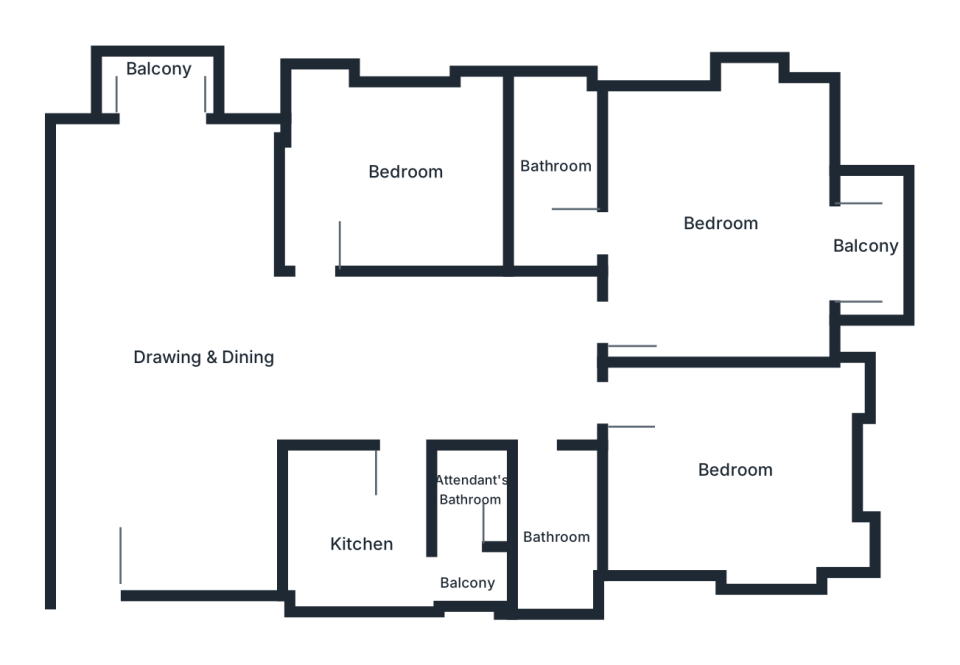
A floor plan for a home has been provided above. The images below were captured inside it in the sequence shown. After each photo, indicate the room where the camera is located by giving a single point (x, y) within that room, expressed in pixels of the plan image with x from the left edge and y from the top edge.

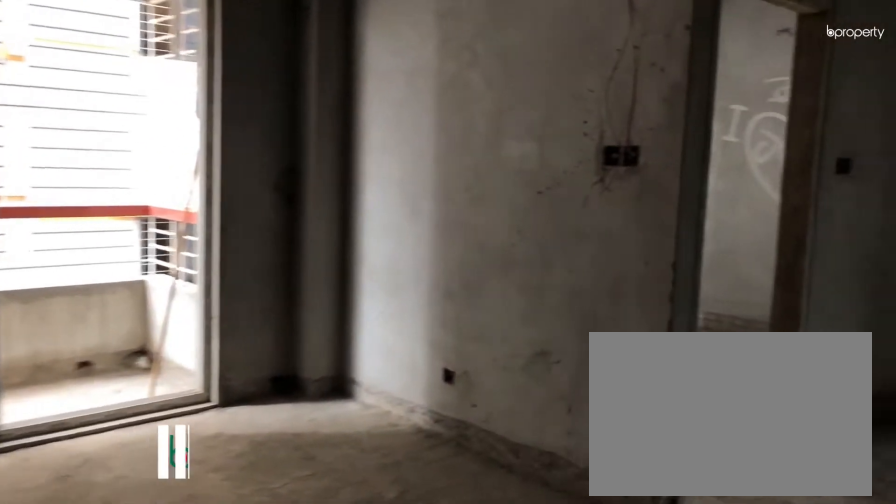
(176, 352)
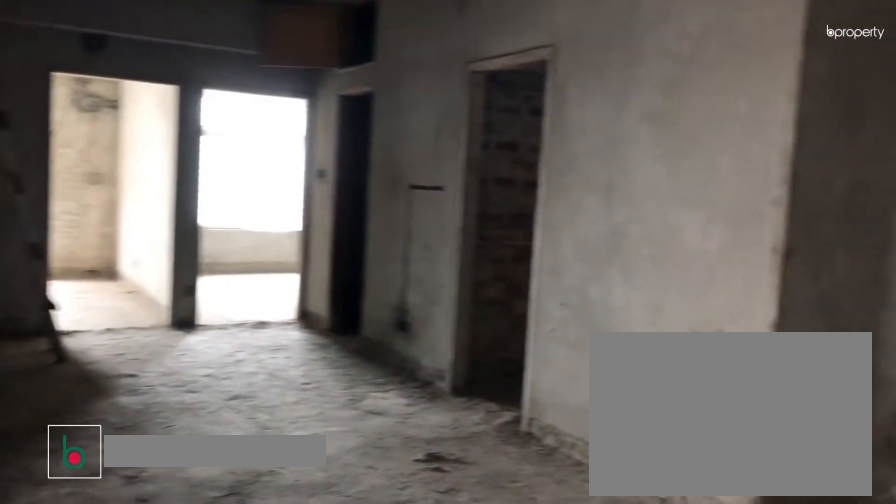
(176, 352)
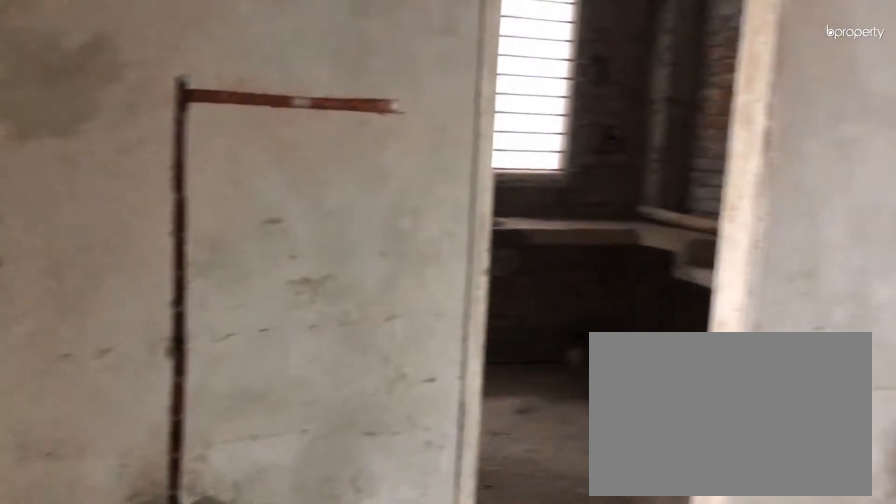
(438, 355)
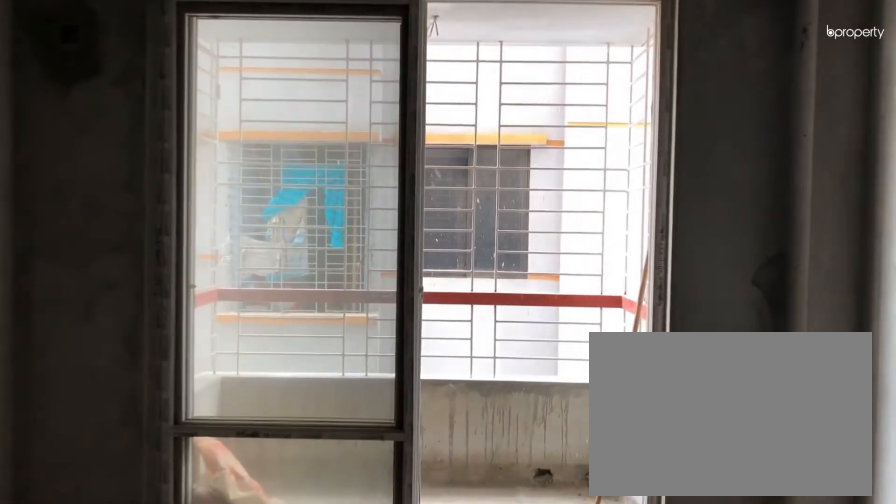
(153, 155)
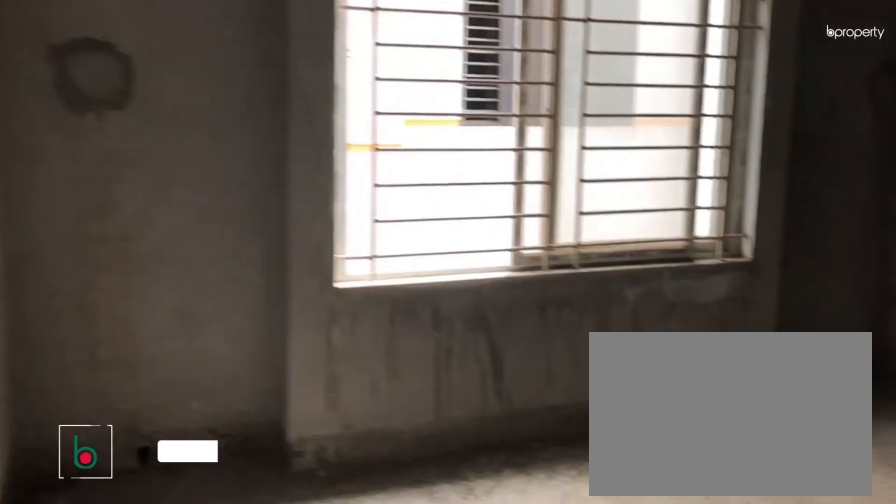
(405, 175)
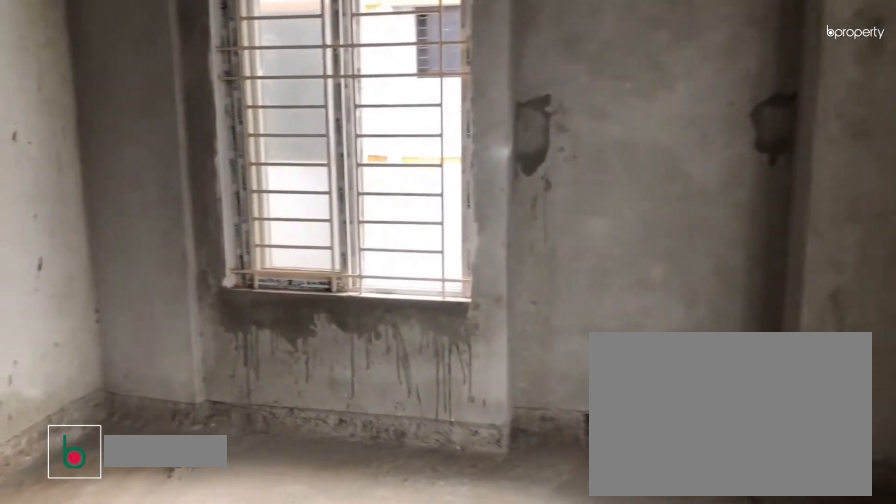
(722, 218)
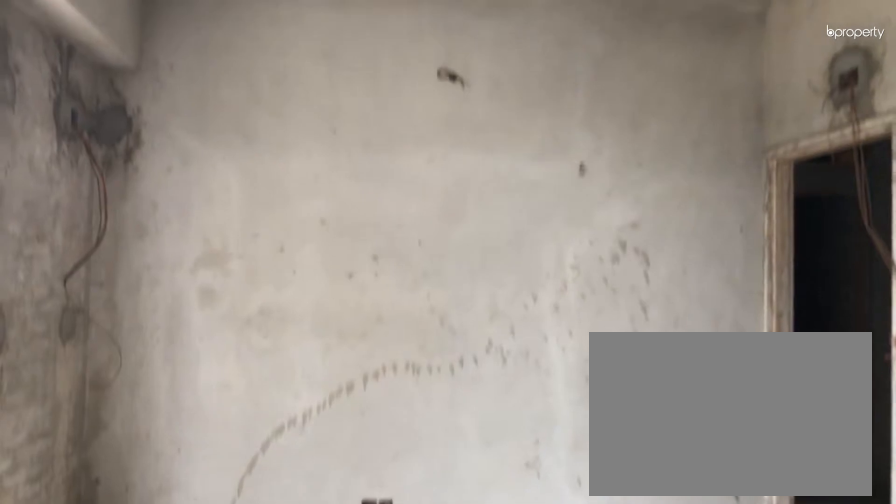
(729, 221)
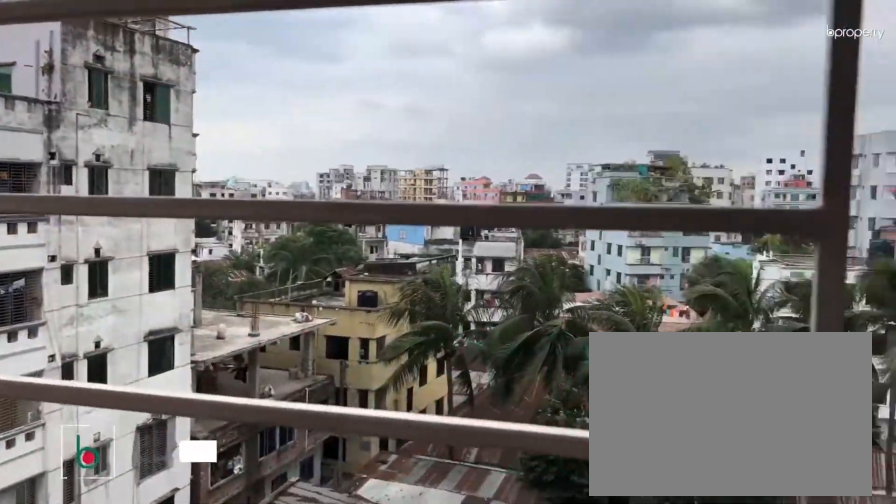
(860, 241)
